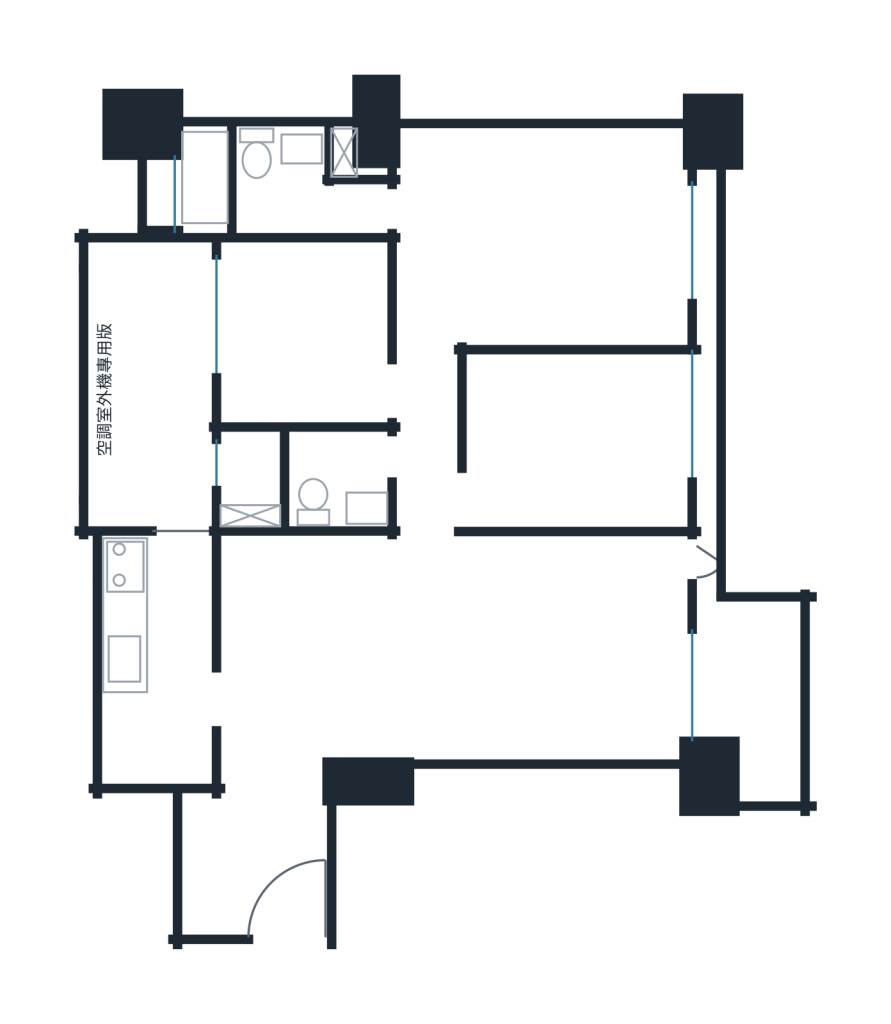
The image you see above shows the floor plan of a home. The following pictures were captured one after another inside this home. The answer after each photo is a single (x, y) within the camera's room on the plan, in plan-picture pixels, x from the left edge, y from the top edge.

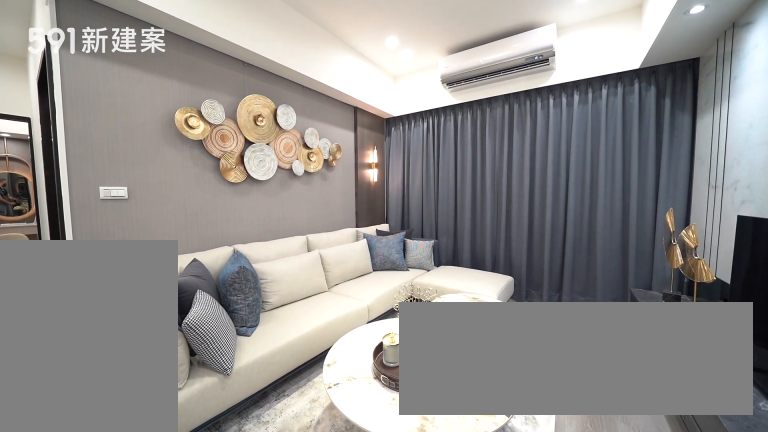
(583, 646)
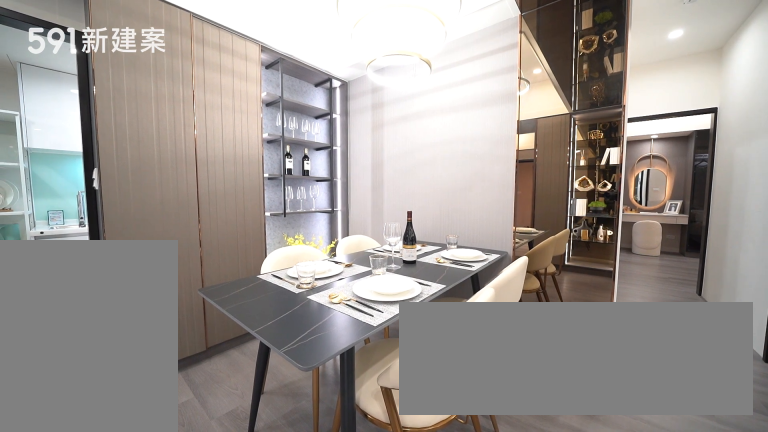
(331, 618)
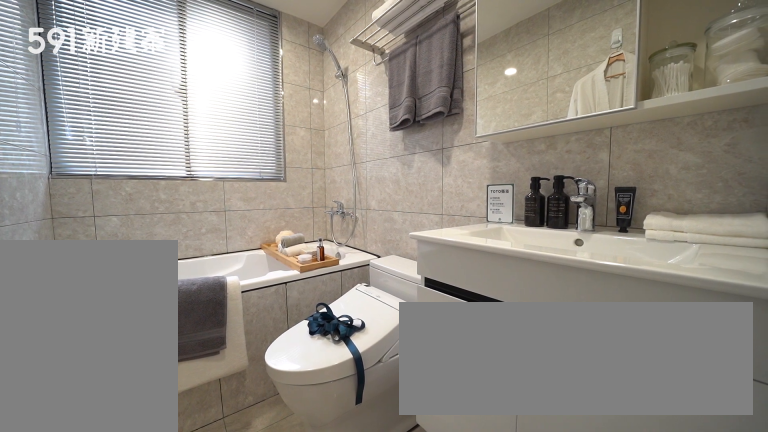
(277, 177)
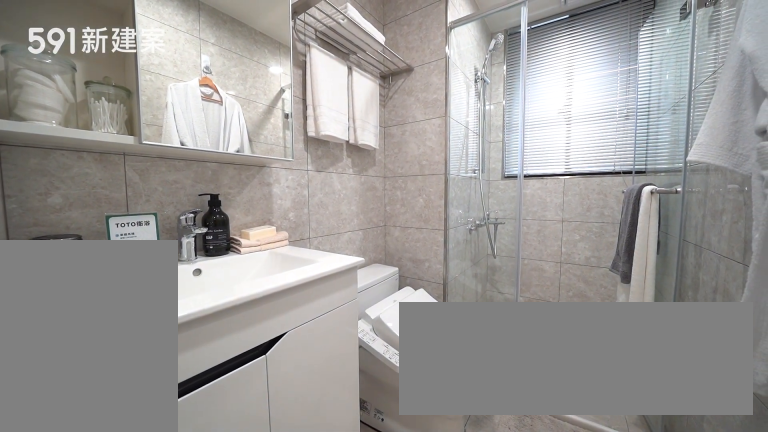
(300, 477)
